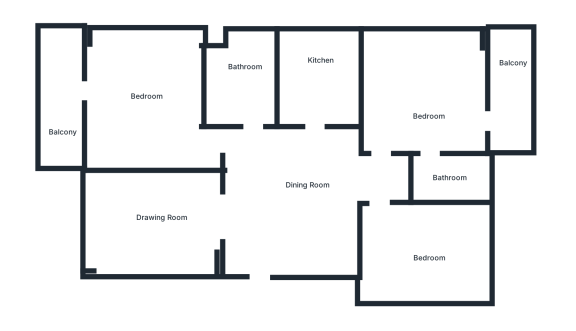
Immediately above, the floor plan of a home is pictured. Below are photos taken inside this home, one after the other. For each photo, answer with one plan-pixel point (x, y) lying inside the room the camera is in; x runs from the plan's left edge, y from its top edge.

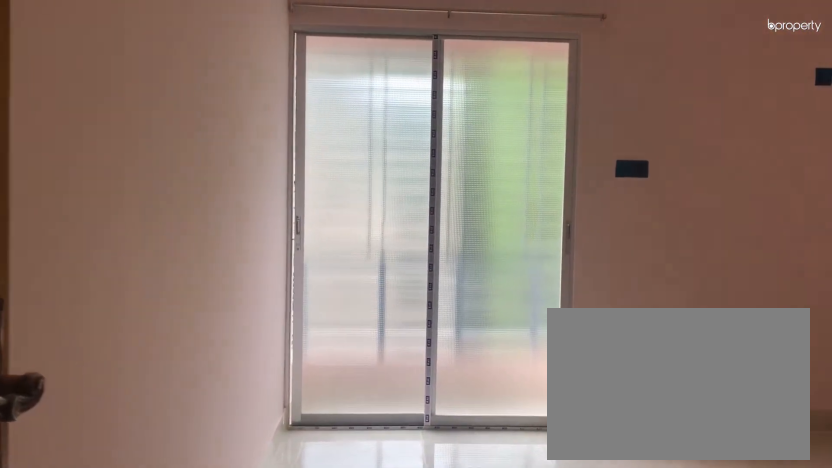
(145, 107)
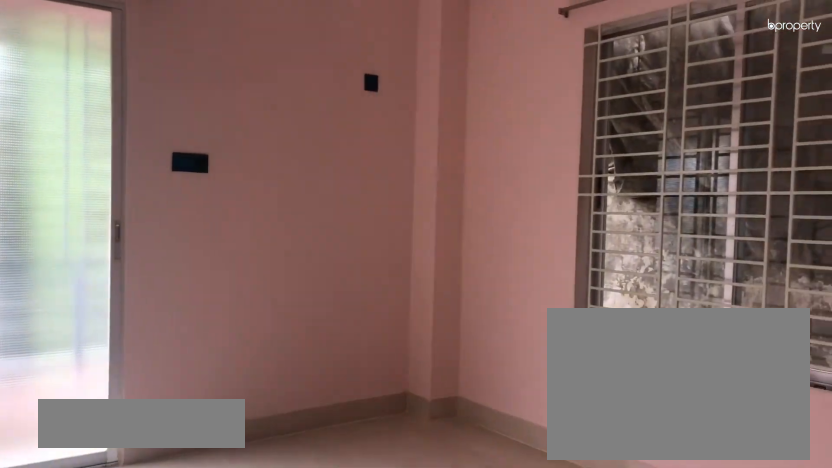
(145, 107)
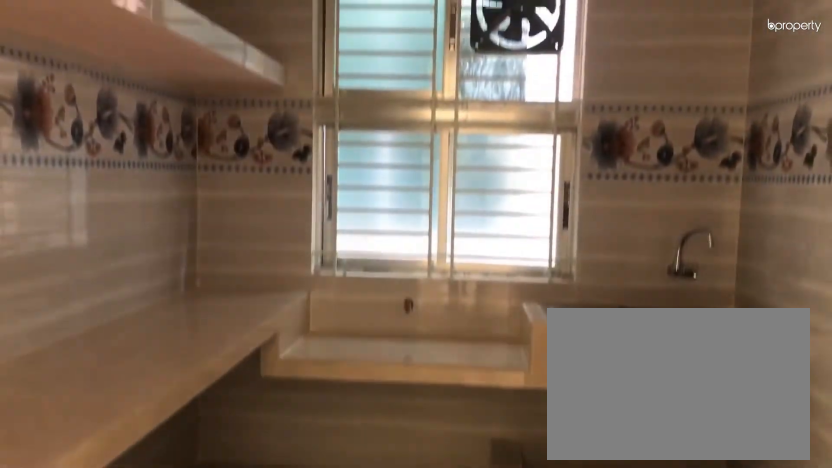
(322, 69)
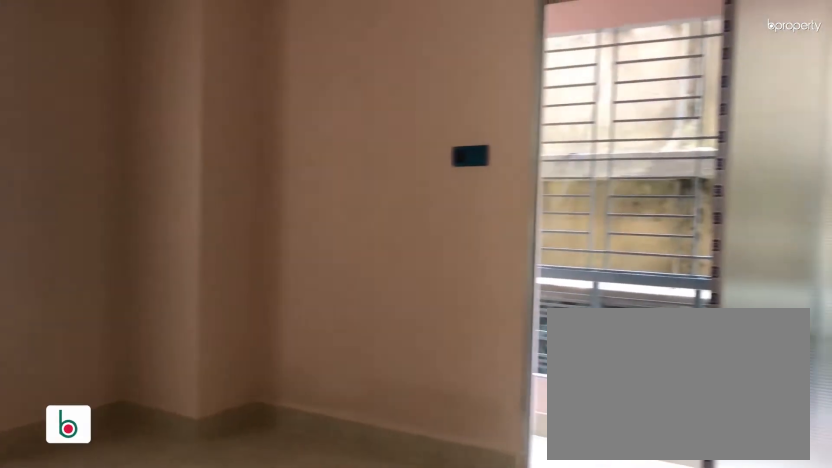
(426, 92)
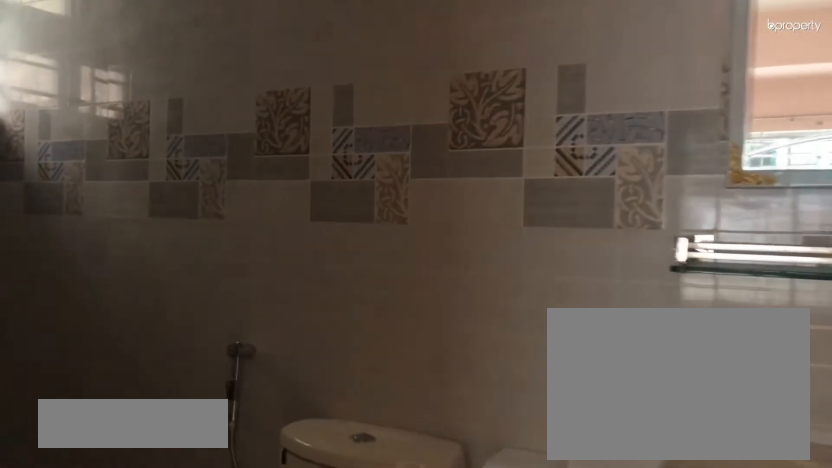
(451, 176)
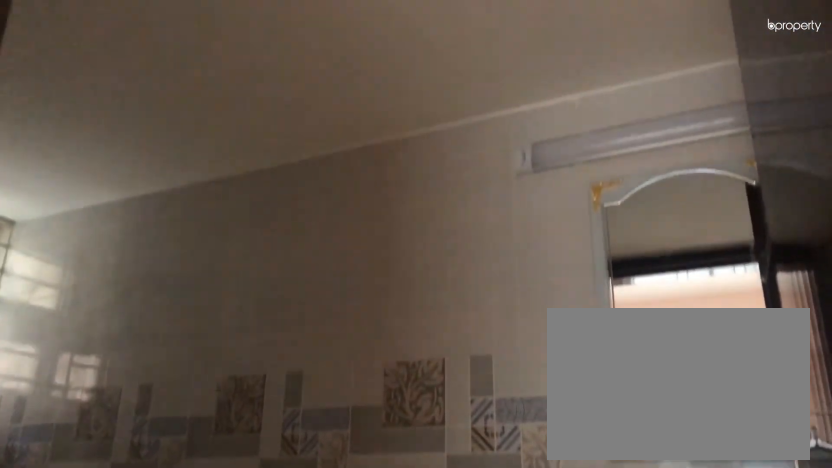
(451, 176)
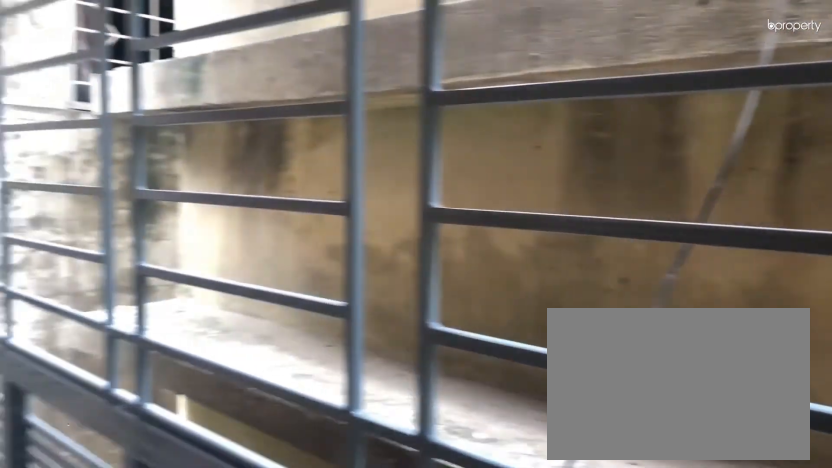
(510, 77)
